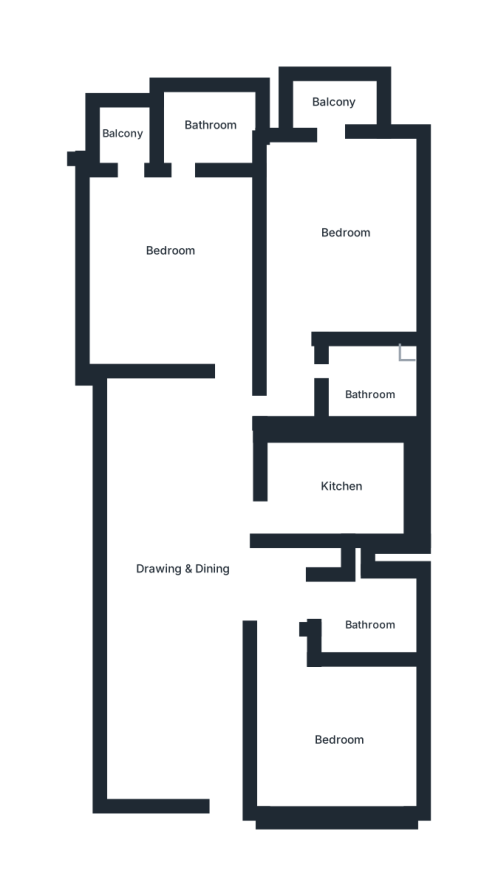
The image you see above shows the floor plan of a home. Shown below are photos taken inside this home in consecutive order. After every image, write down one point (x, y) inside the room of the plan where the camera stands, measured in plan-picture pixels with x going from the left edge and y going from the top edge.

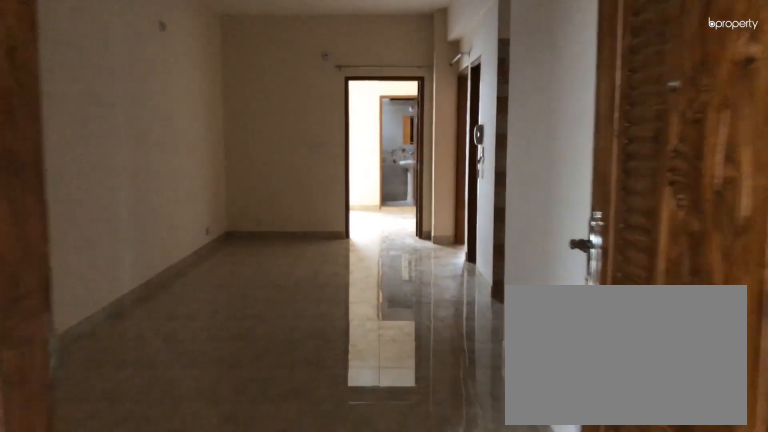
(219, 772)
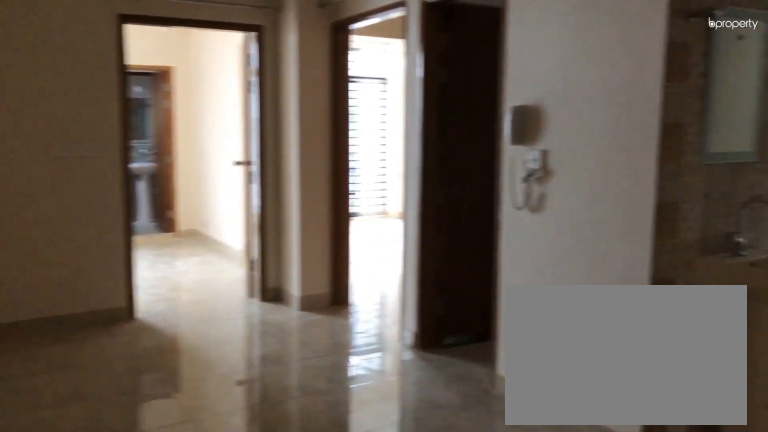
(179, 566)
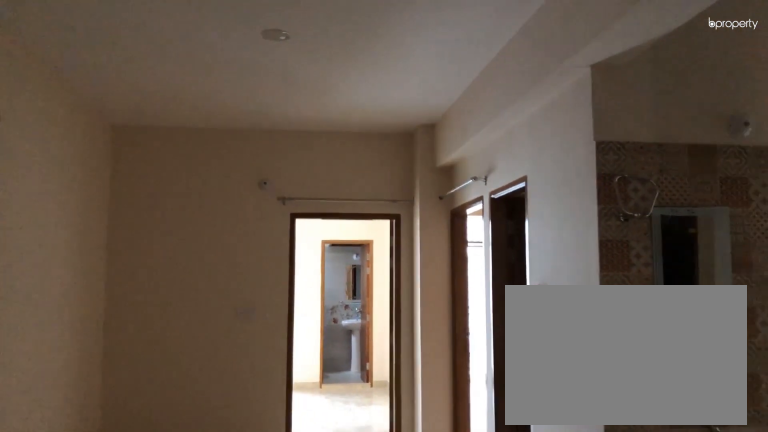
(179, 566)
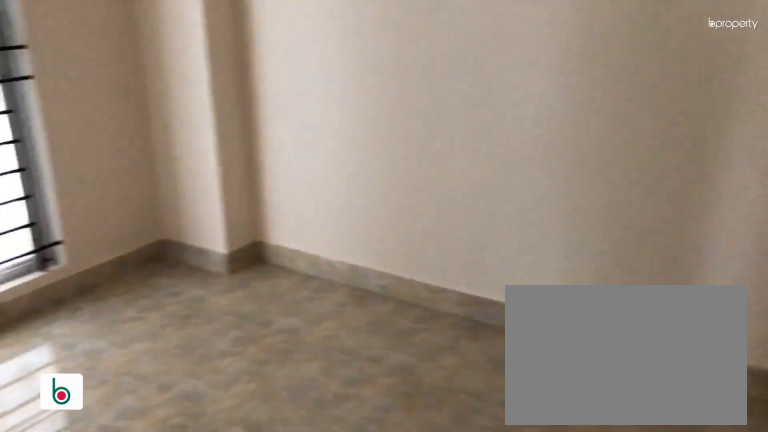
(323, 739)
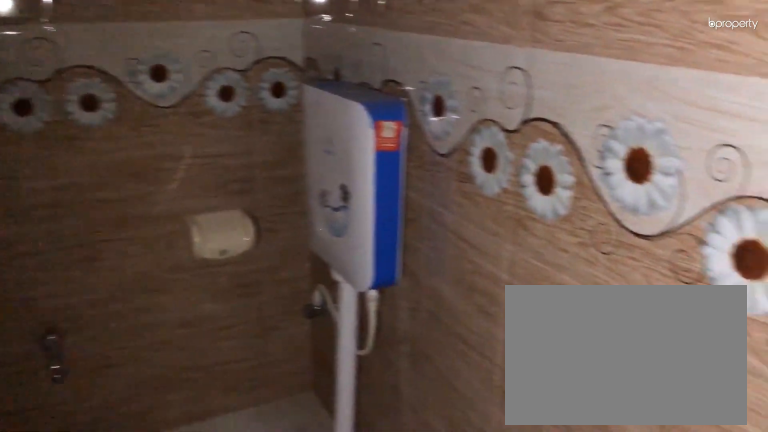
(359, 618)
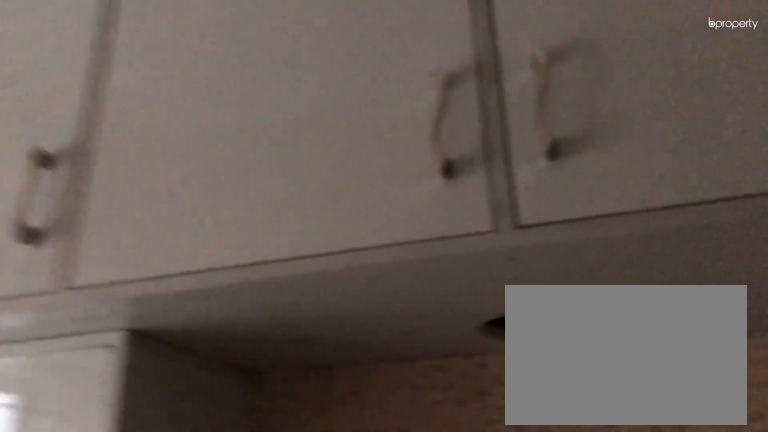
(340, 480)
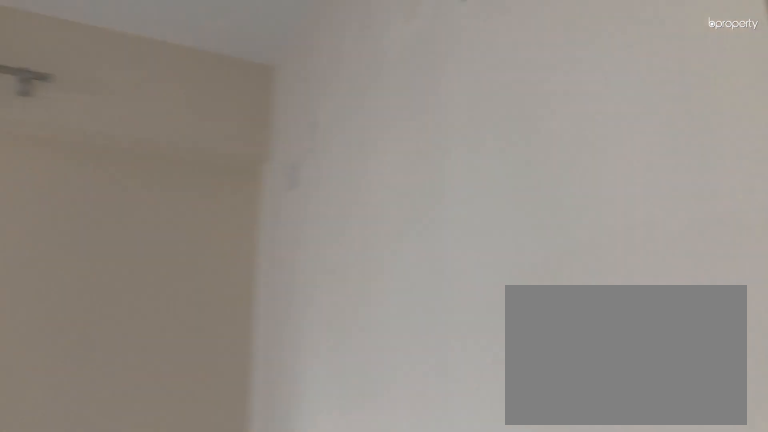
(335, 235)
